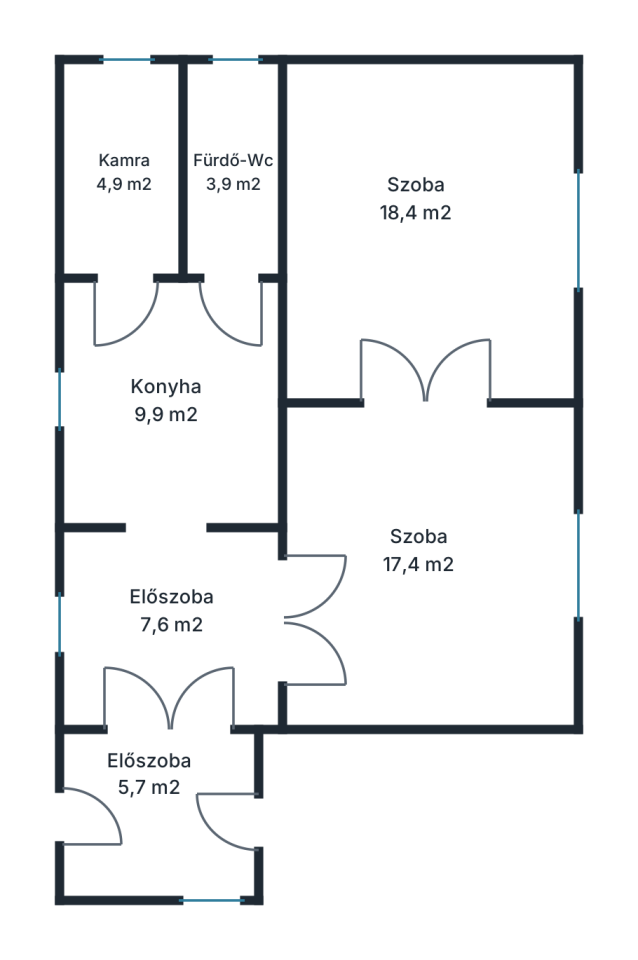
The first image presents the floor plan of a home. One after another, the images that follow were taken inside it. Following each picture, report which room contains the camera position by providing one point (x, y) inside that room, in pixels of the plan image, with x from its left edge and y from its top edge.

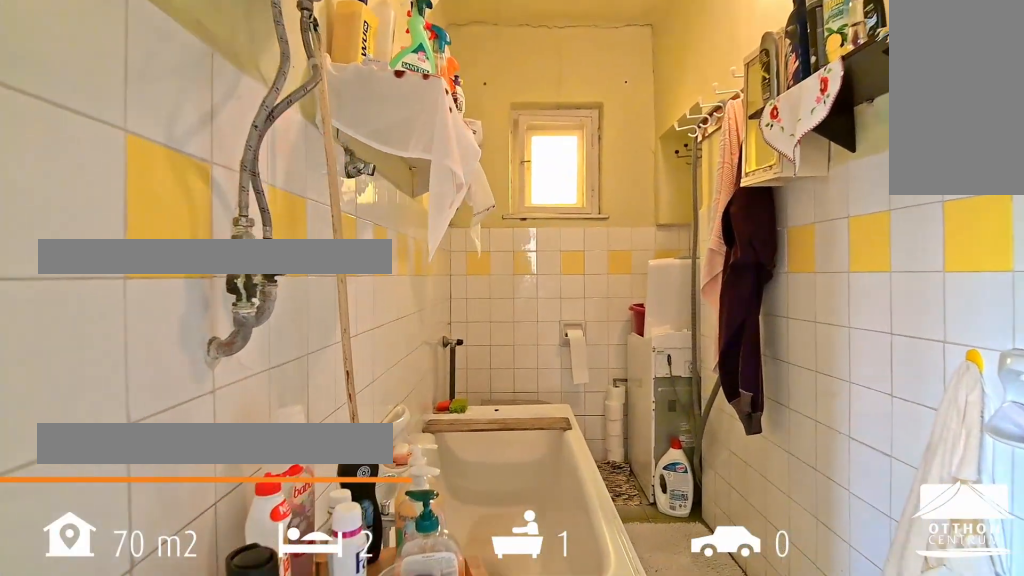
(225, 165)
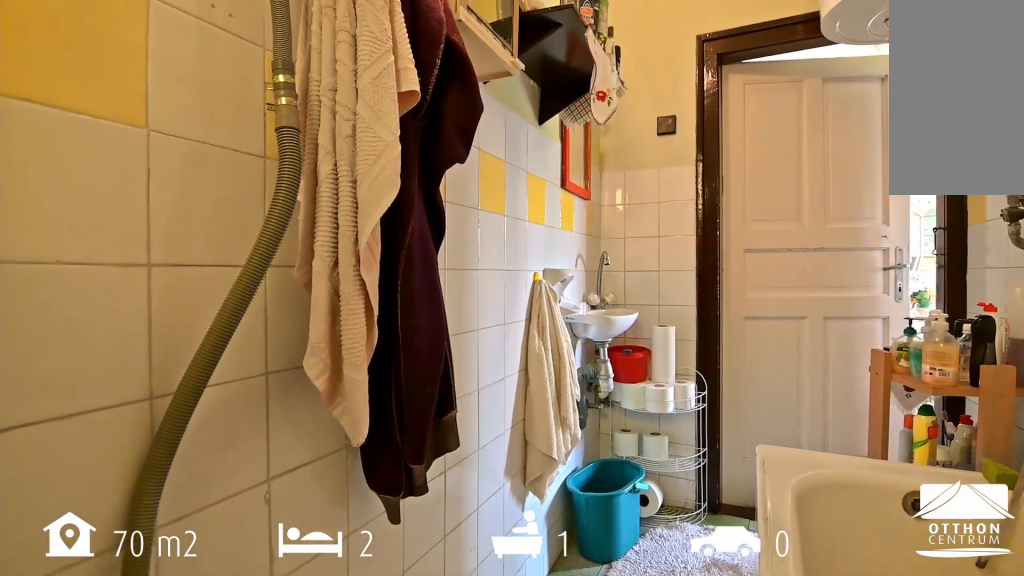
(225, 165)
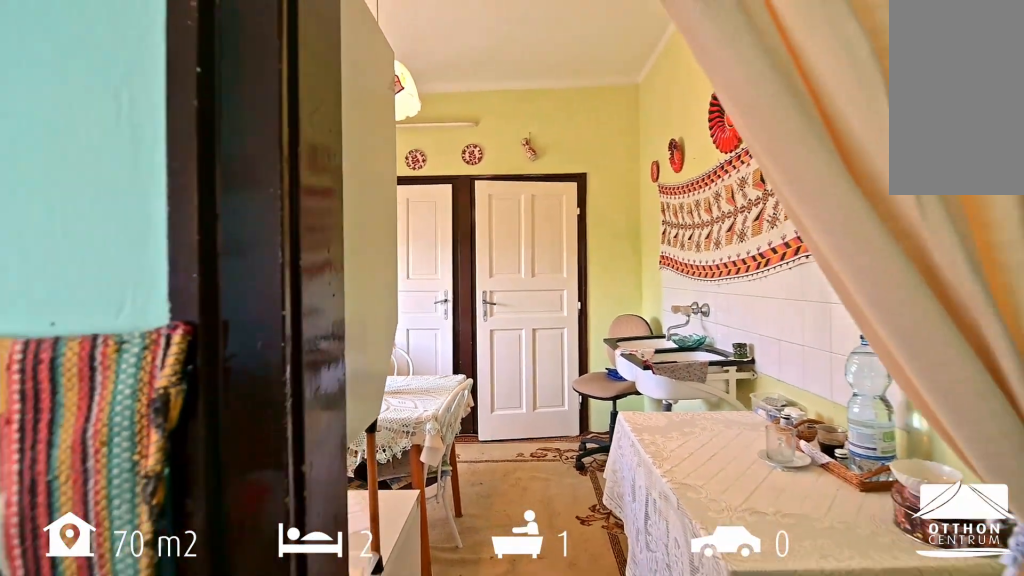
(174, 406)
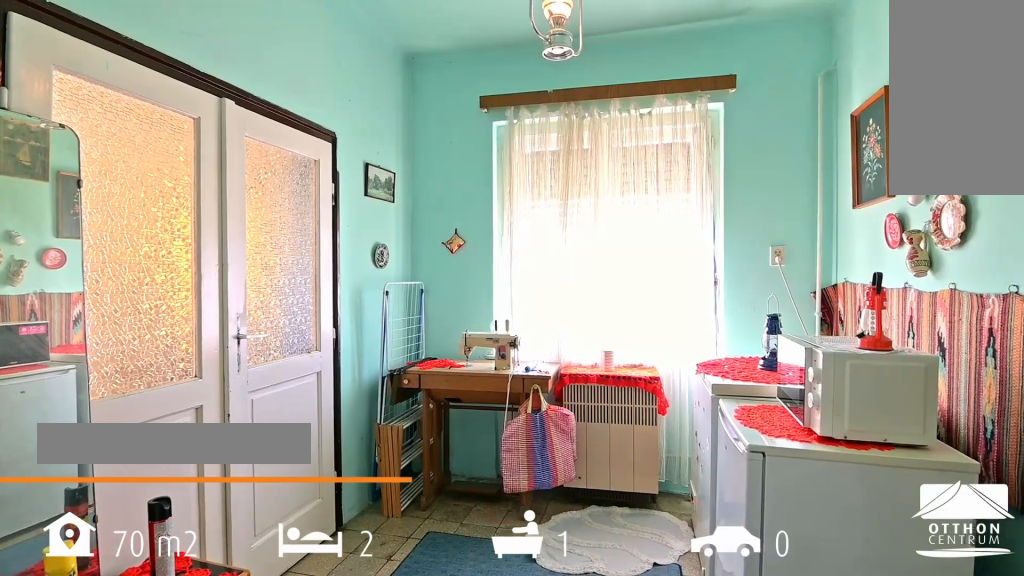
(175, 638)
